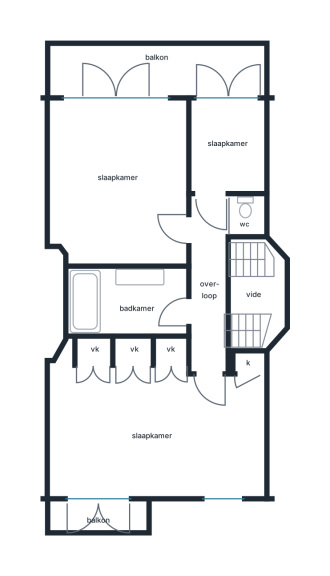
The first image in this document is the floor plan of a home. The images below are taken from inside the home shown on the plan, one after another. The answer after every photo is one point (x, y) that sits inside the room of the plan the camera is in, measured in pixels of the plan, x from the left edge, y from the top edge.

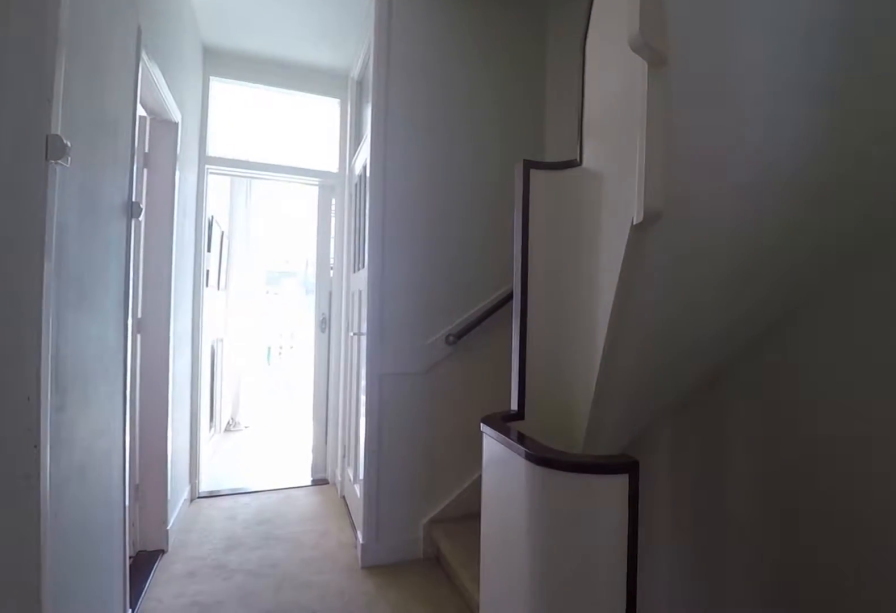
(221, 291)
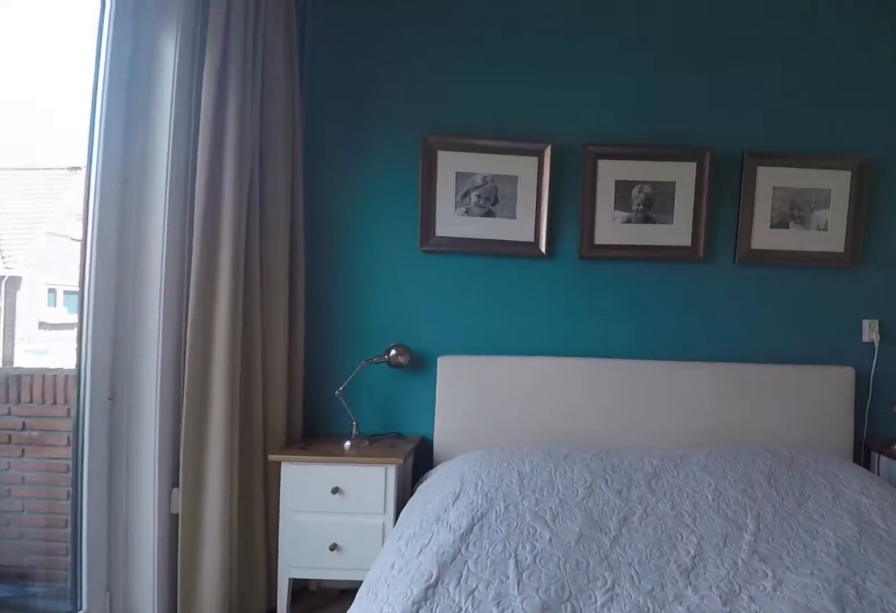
(234, 437)
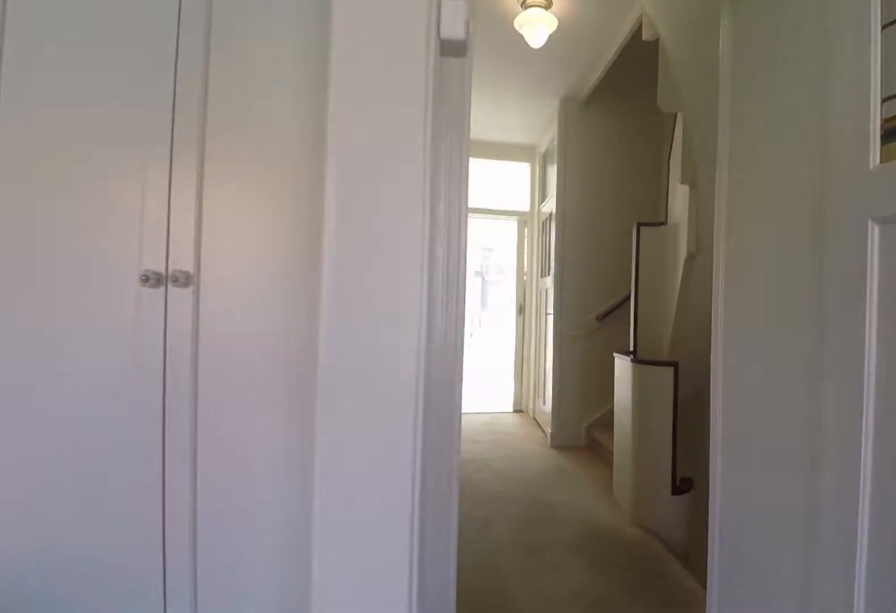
(234, 437)
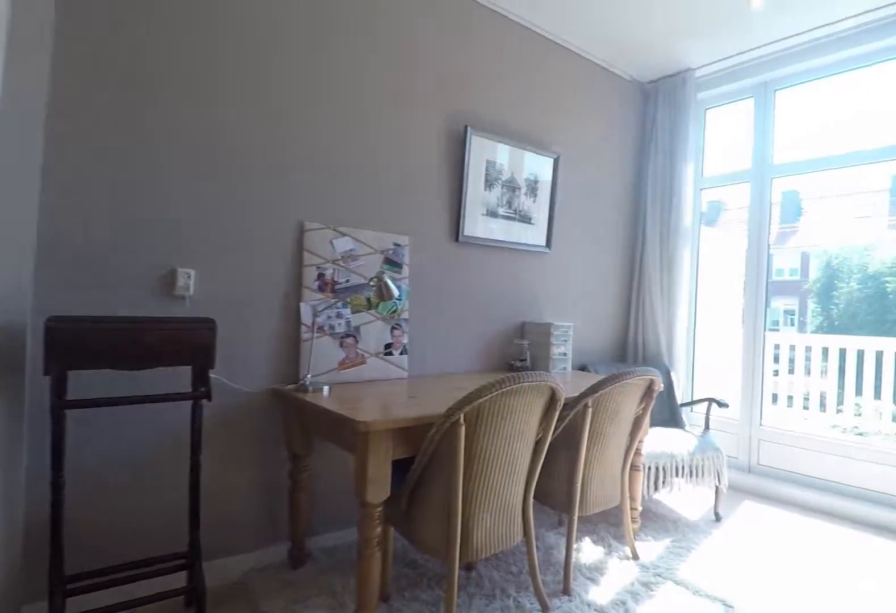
(120, 182)
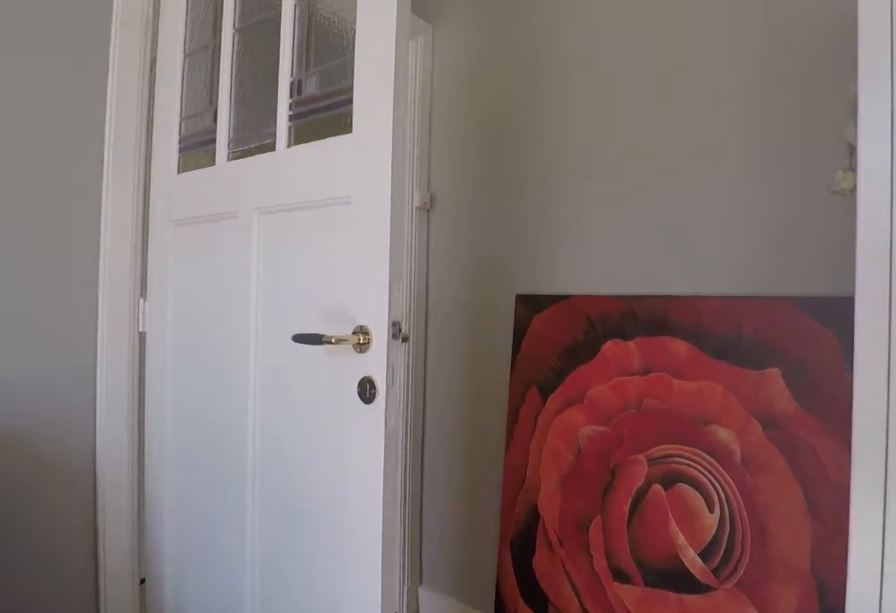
(120, 182)
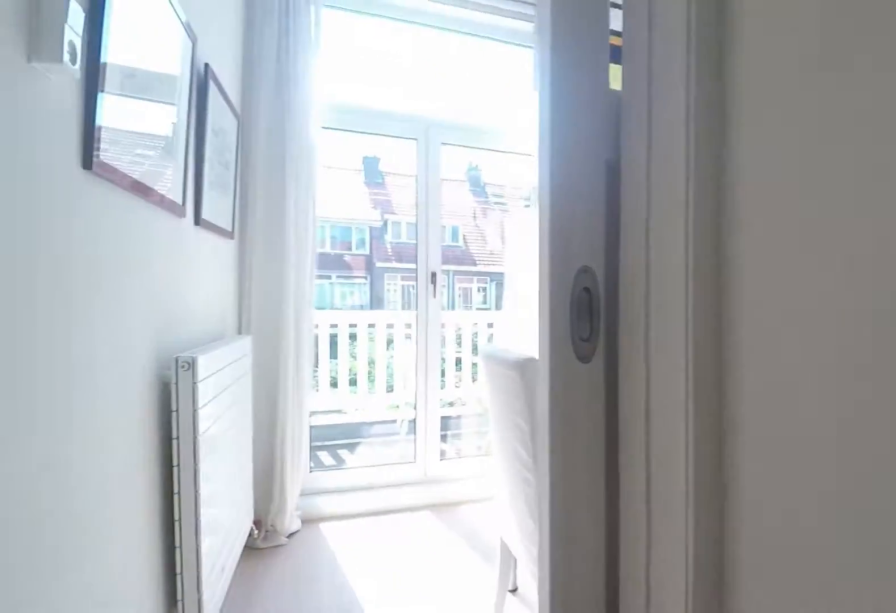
(225, 296)
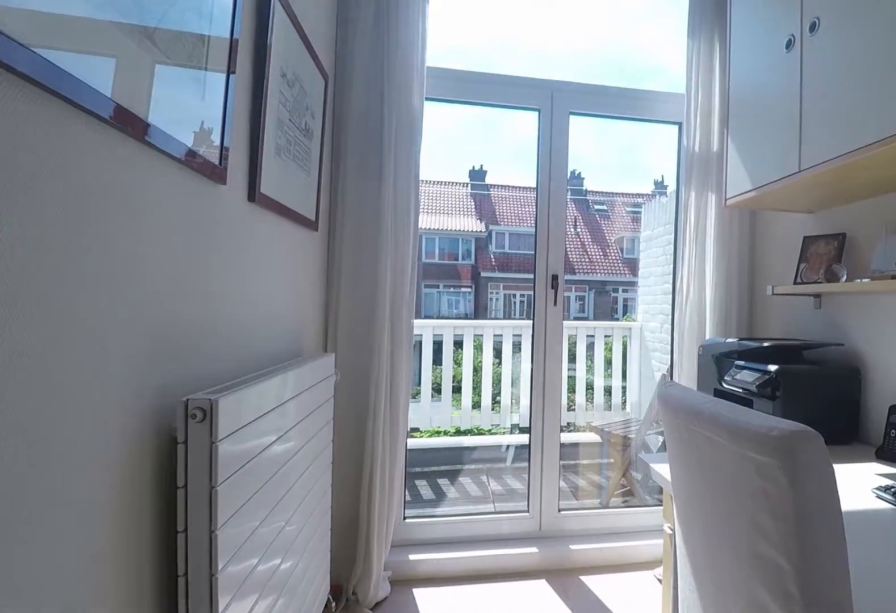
(227, 147)
